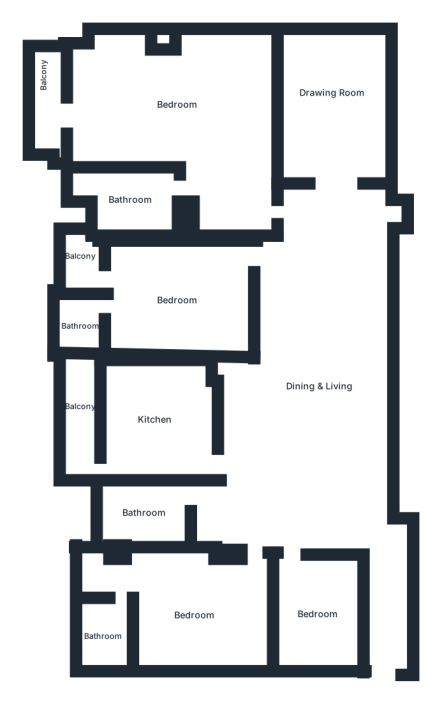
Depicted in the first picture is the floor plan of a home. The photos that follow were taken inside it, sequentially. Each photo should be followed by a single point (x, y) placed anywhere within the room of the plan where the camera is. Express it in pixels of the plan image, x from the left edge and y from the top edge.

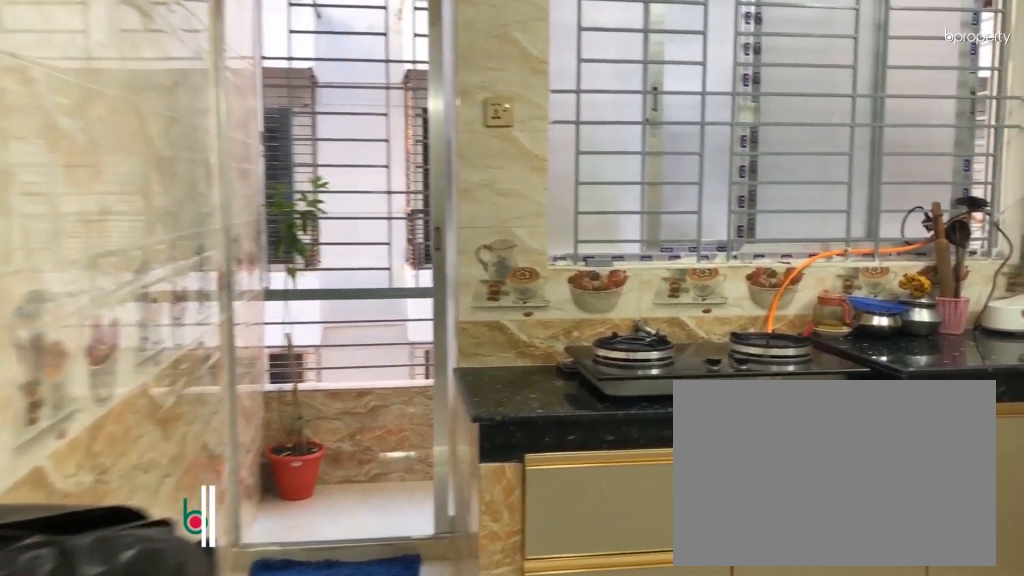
(156, 434)
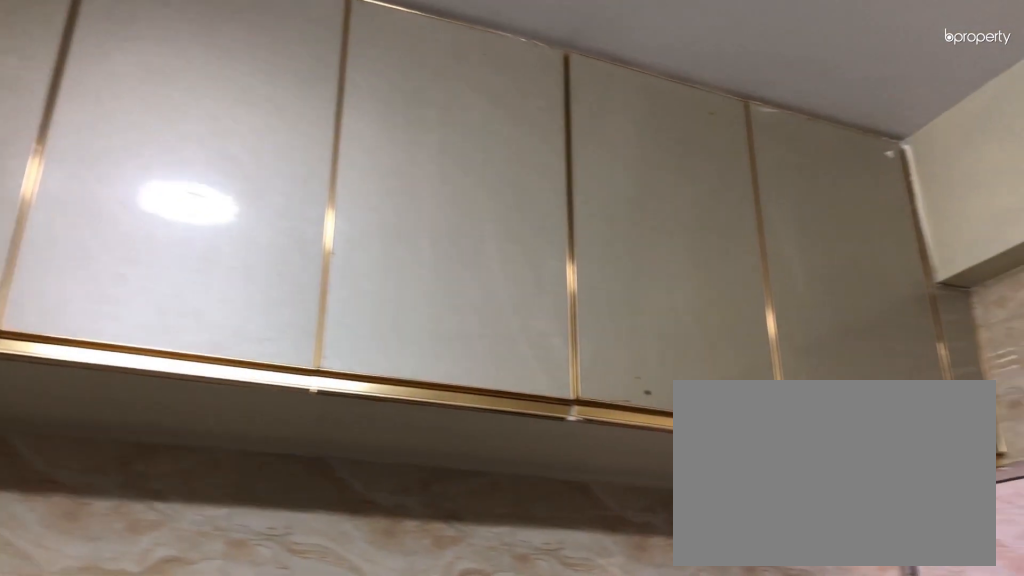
(153, 419)
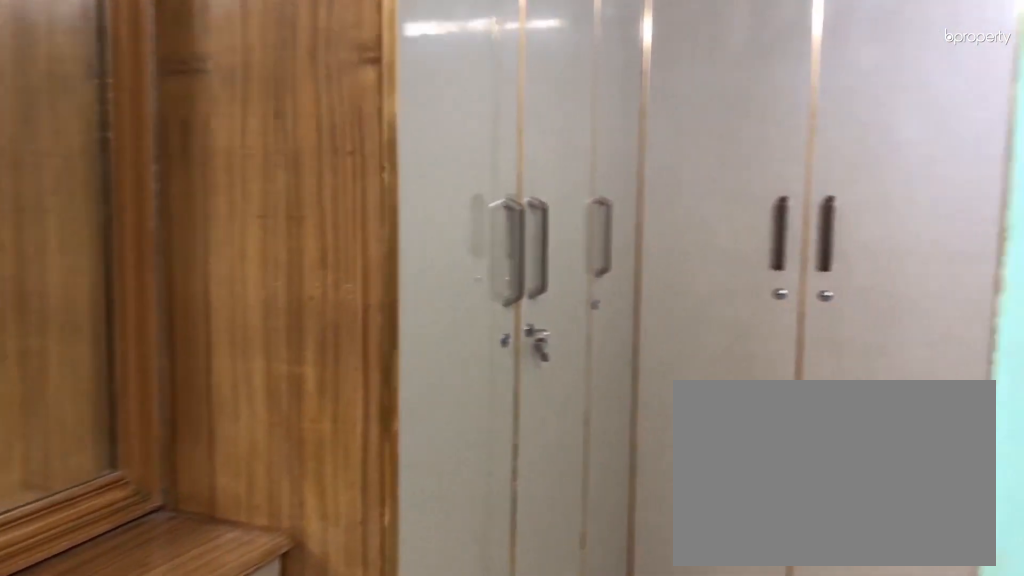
(178, 297)
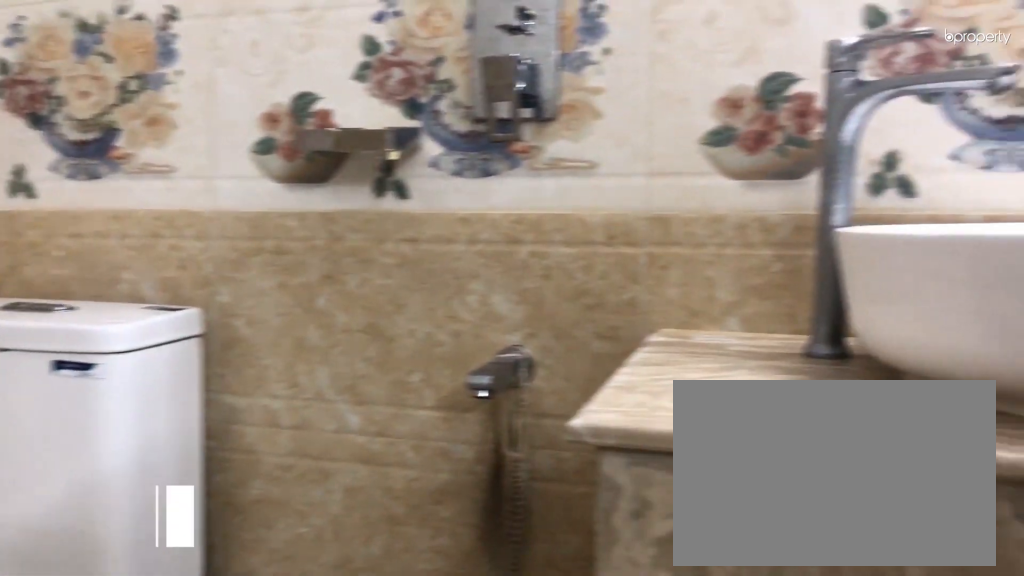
(79, 326)
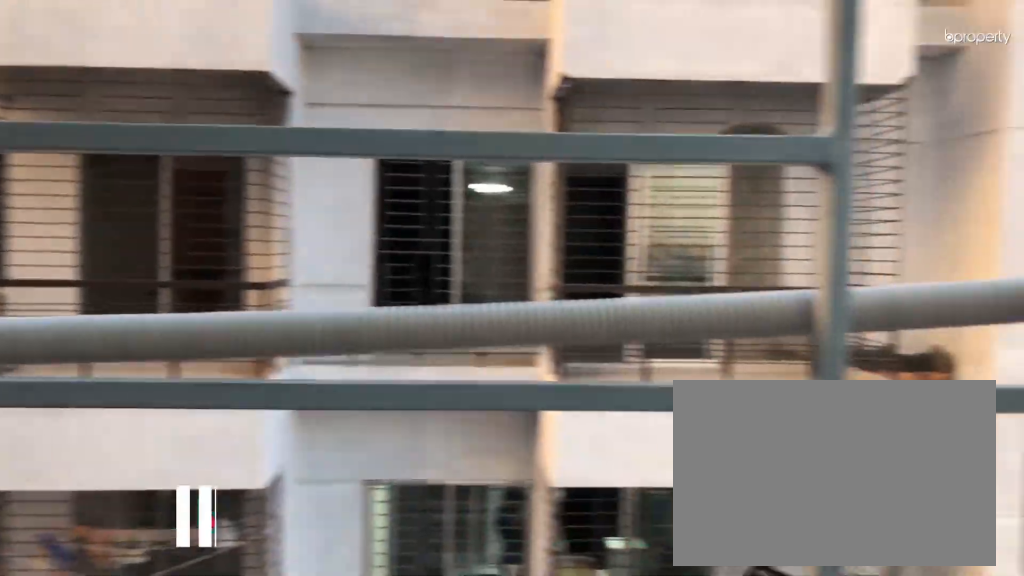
(50, 115)
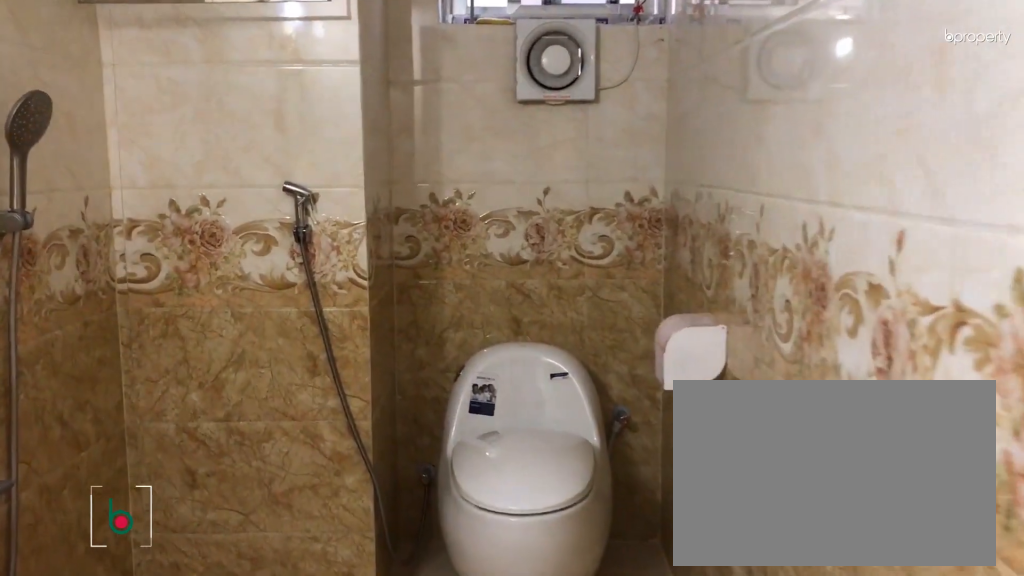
(129, 198)
